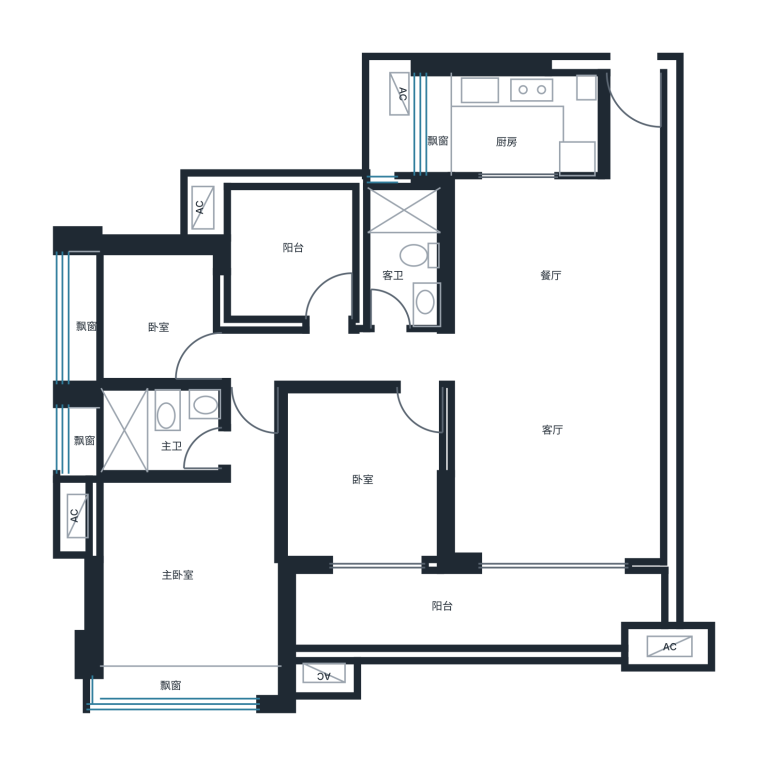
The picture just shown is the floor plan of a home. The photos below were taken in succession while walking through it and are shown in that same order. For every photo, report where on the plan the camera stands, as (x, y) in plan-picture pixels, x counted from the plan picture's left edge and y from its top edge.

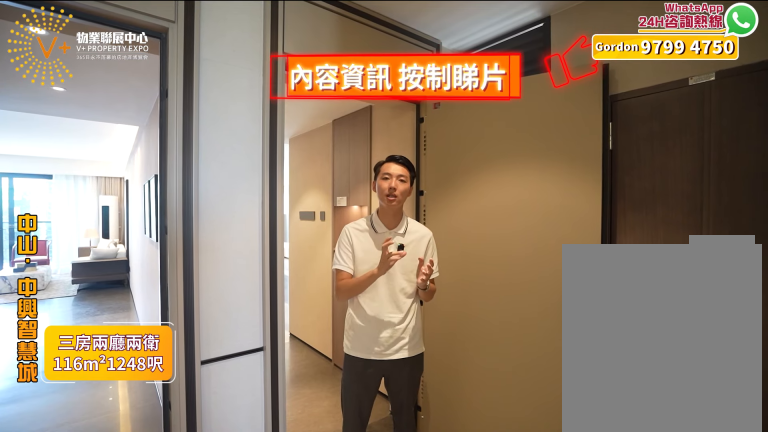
(629, 105)
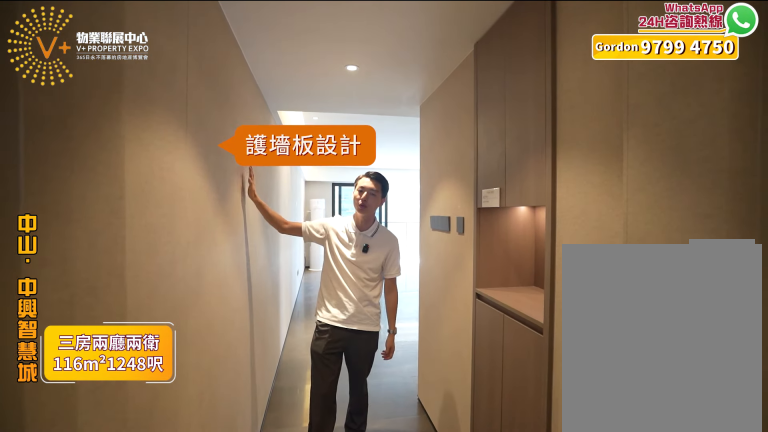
(617, 116)
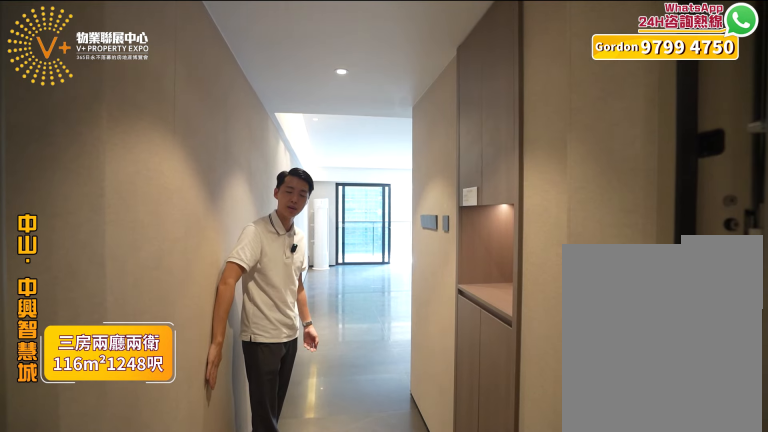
(621, 106)
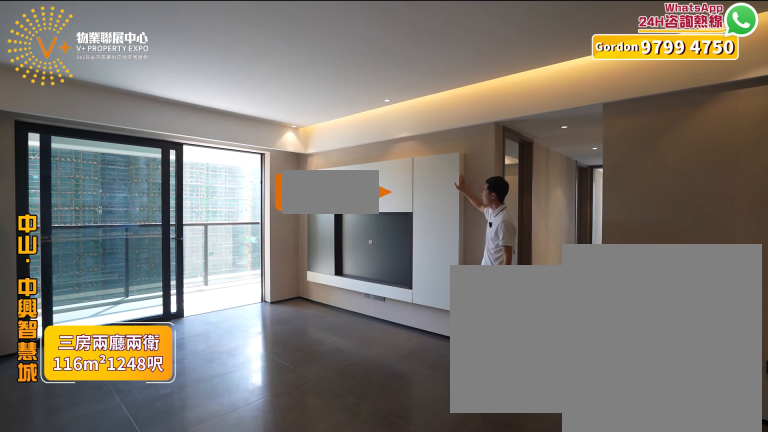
(613, 388)
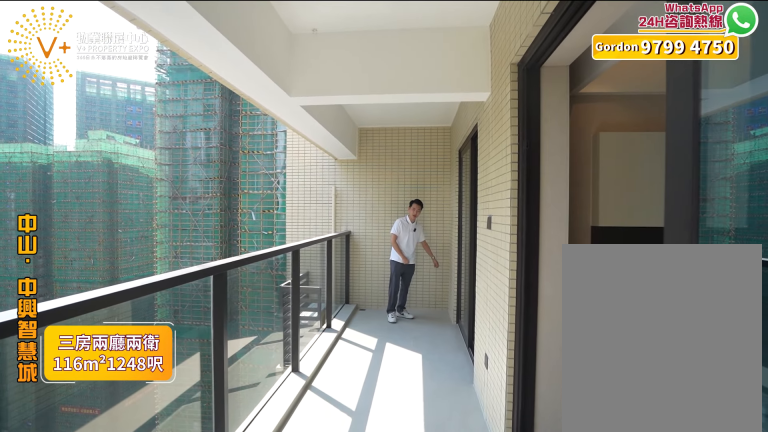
(540, 590)
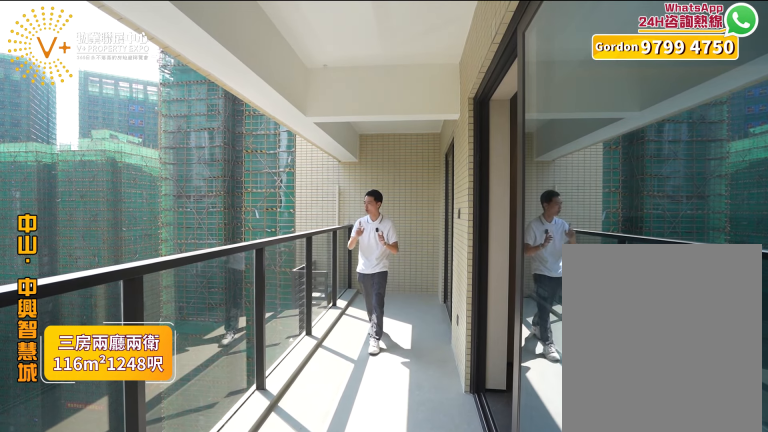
(542, 580)
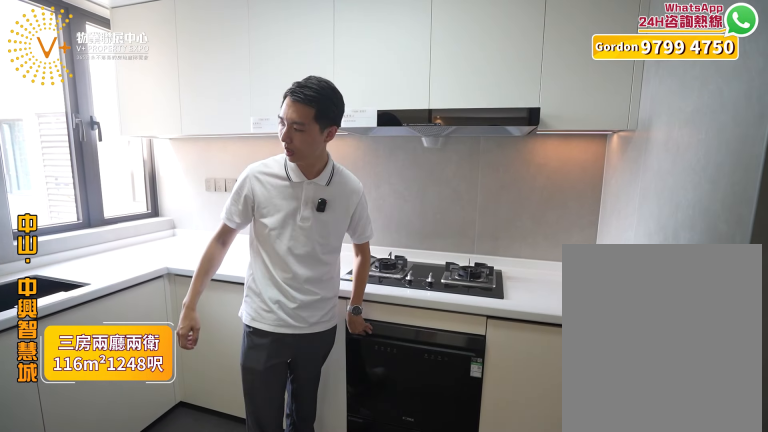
(517, 118)
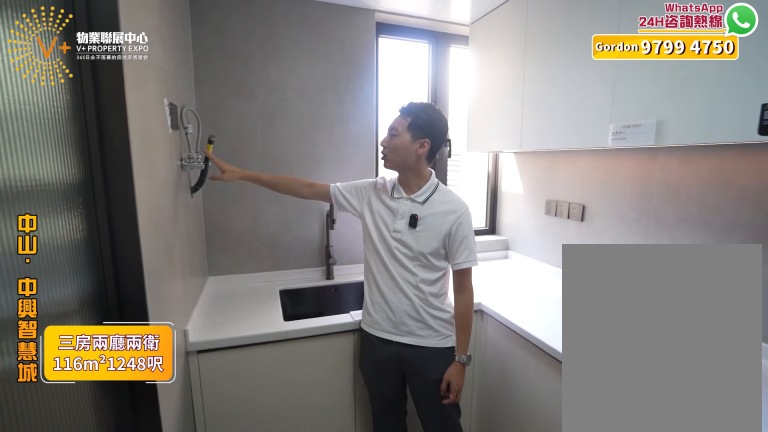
(517, 125)
